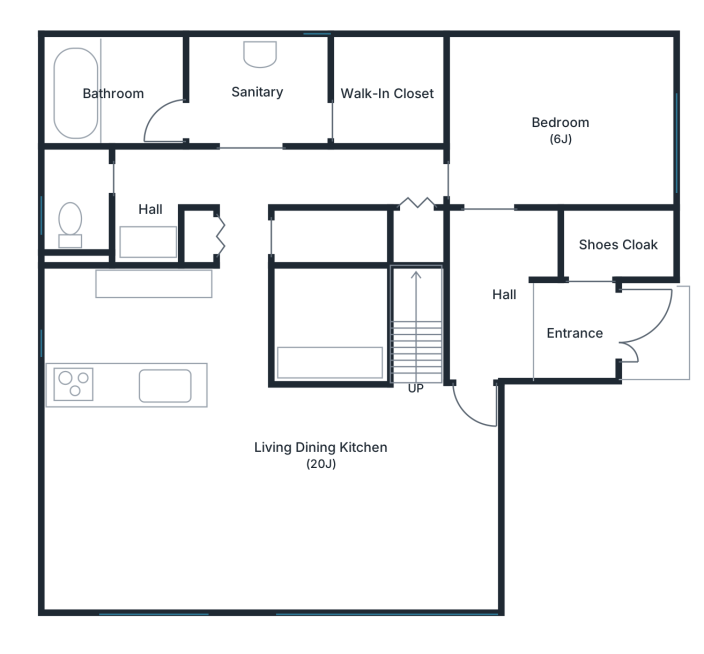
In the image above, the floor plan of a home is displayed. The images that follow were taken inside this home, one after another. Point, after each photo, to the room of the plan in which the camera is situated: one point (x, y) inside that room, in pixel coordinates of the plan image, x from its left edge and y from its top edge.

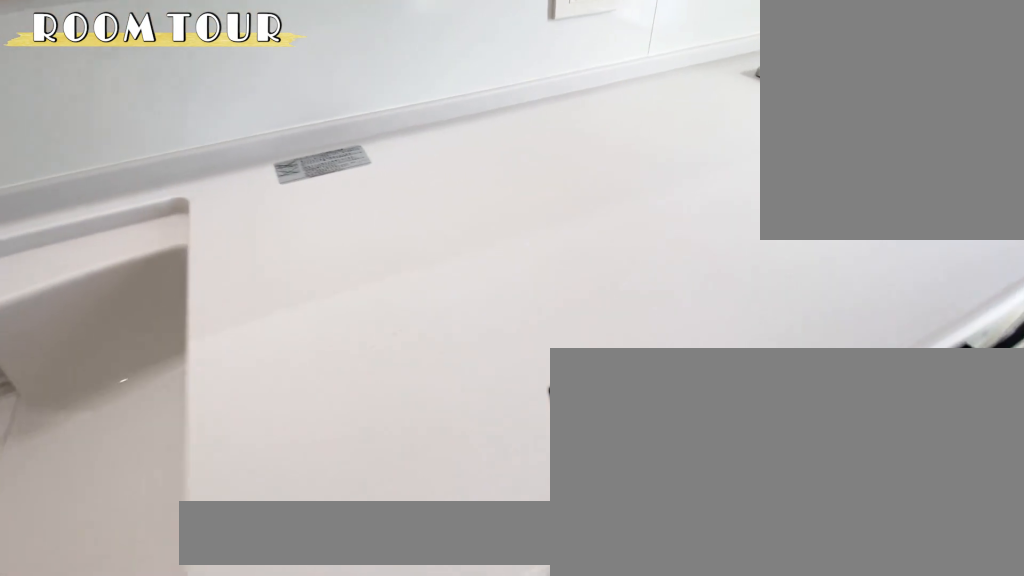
(126, 327)
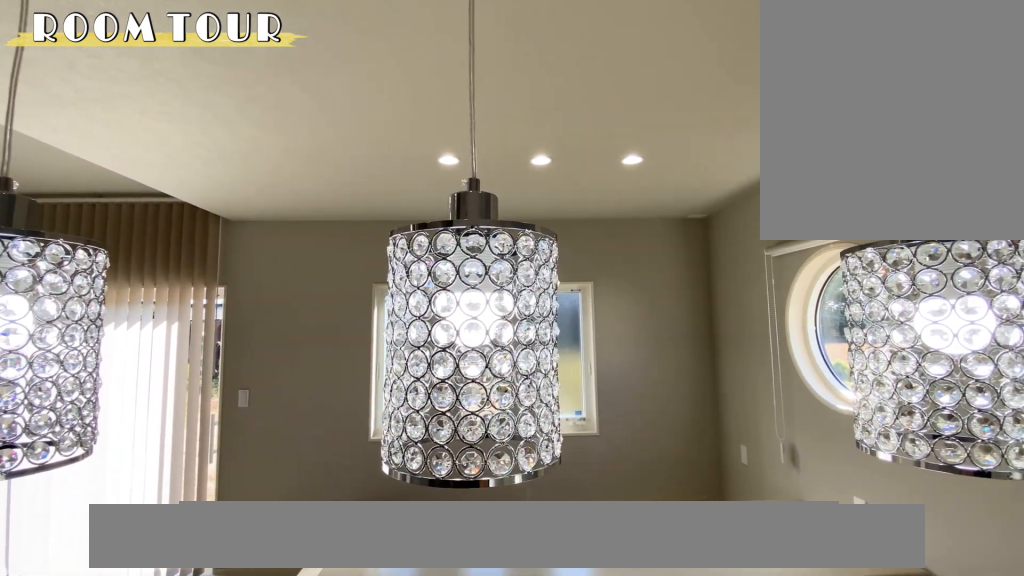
(125, 329)
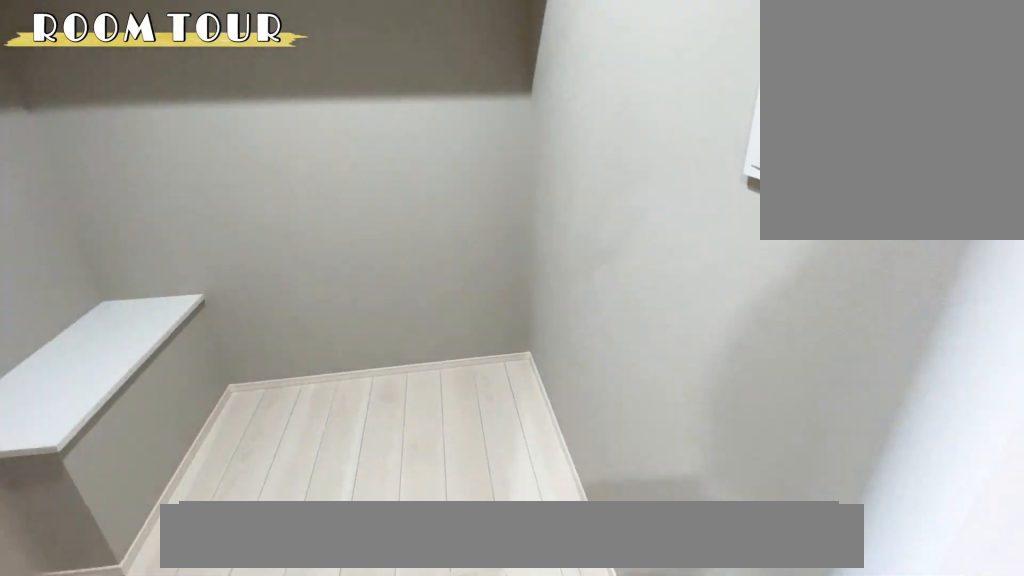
(390, 93)
